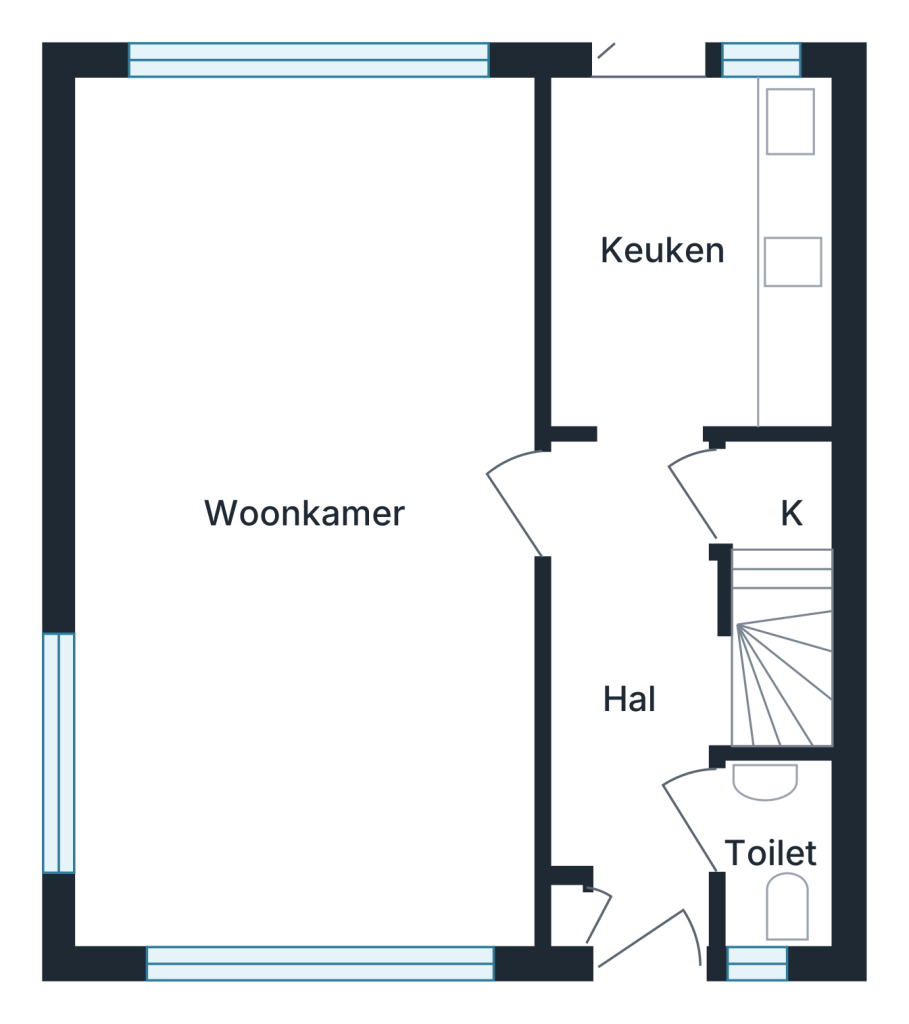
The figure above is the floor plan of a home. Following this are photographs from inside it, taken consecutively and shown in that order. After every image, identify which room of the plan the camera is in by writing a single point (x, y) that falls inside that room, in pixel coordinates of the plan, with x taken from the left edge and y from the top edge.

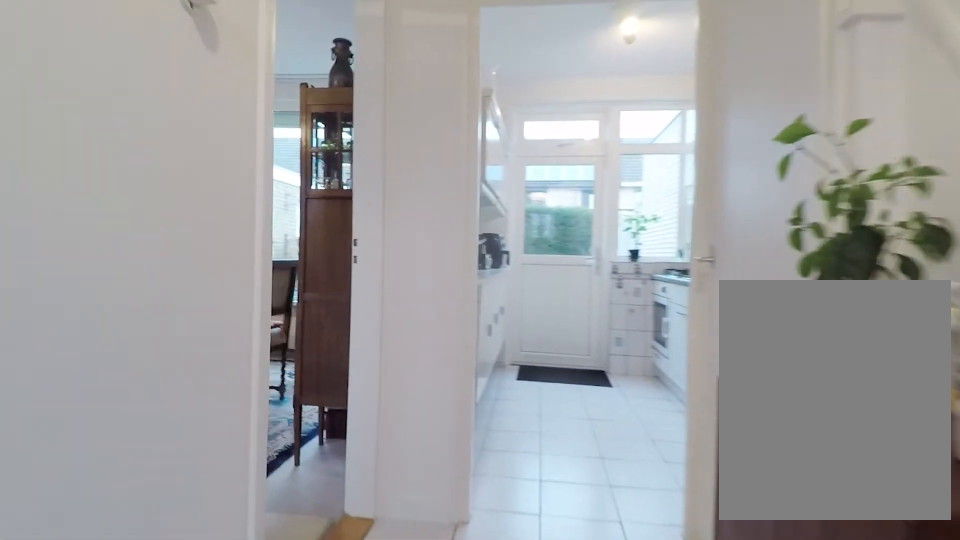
(633, 696)
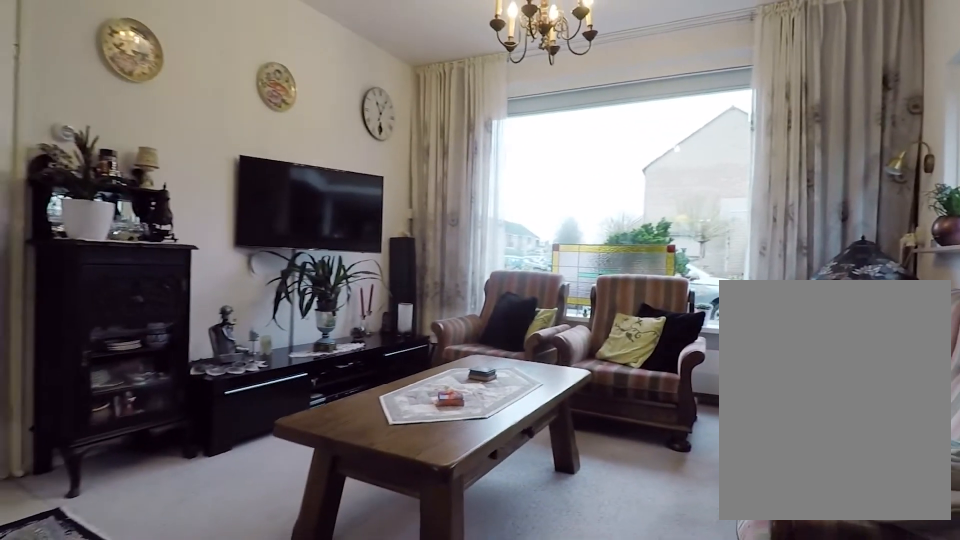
(306, 512)
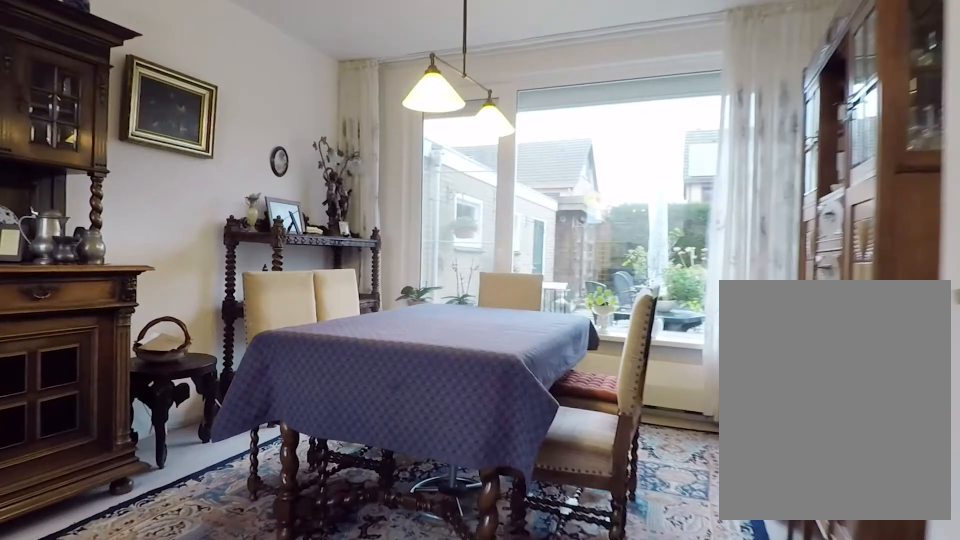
(306, 512)
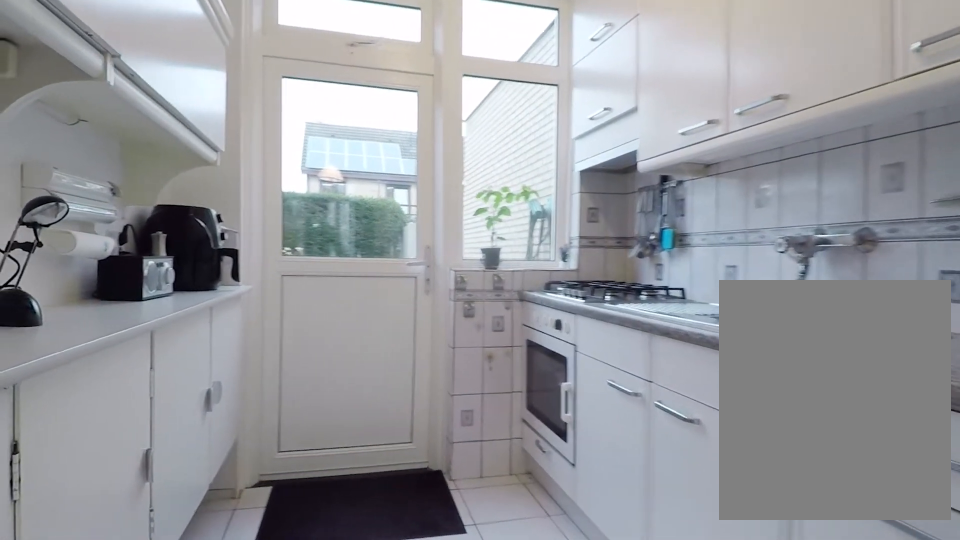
(689, 252)
